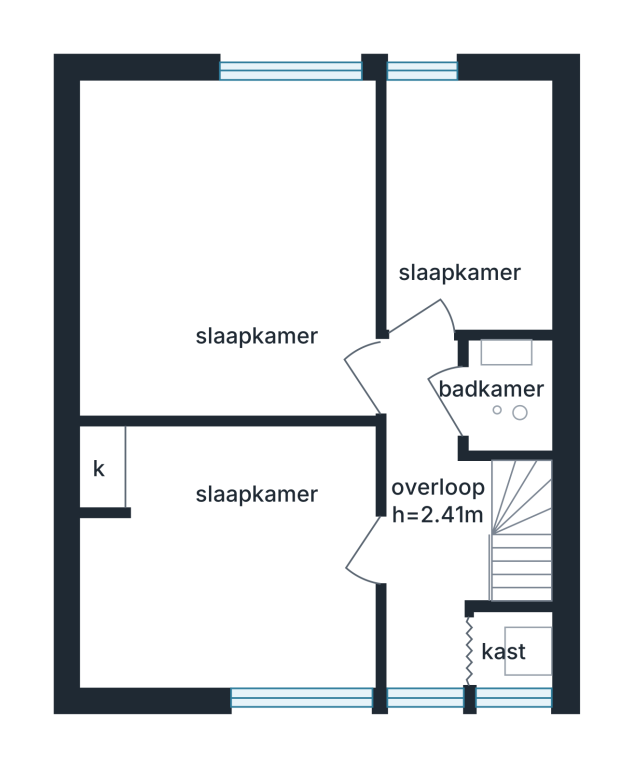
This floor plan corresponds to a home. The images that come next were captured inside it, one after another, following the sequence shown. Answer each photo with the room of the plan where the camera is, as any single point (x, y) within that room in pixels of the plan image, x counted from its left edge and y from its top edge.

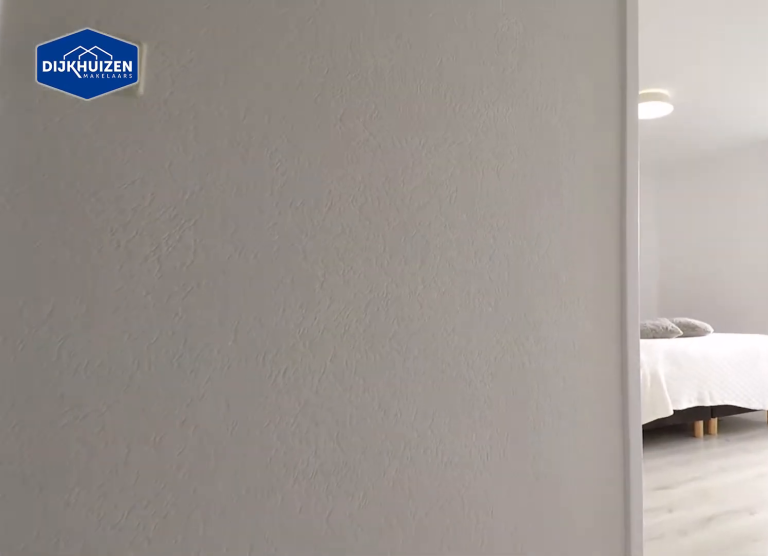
(429, 516)
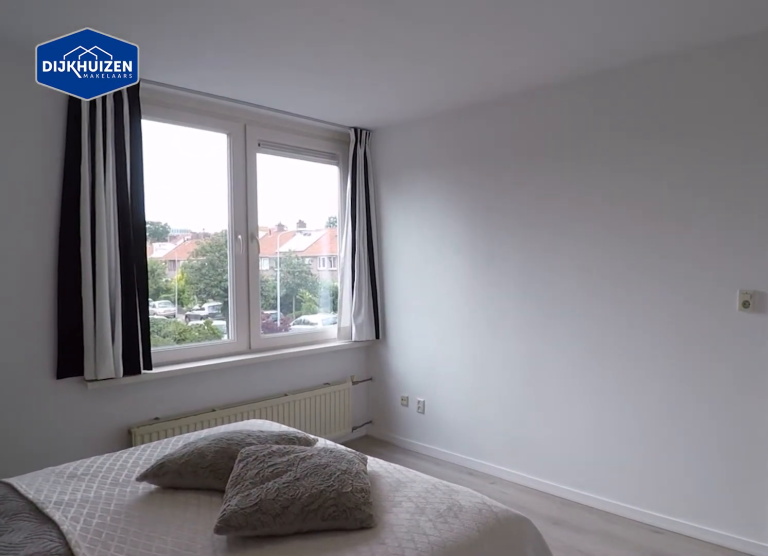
(273, 400)
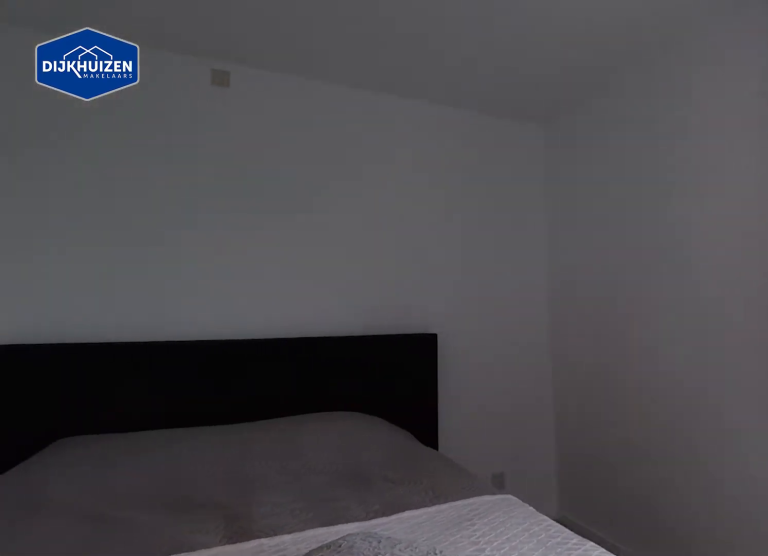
(273, 400)
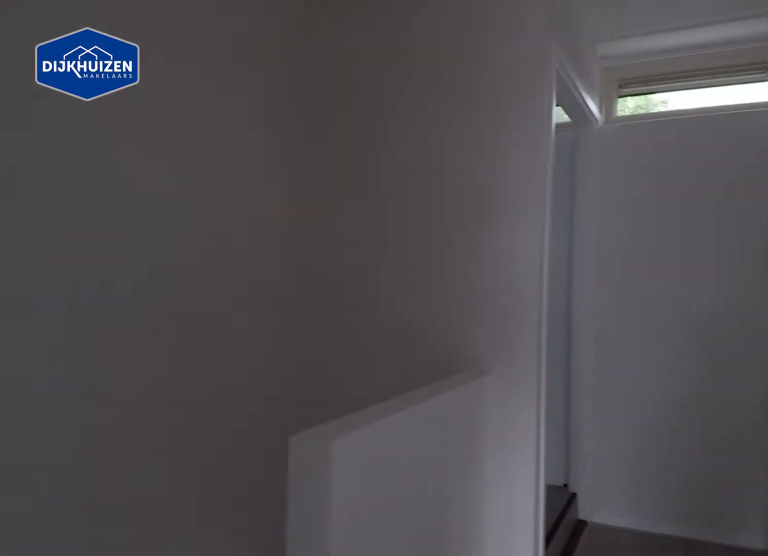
(429, 516)
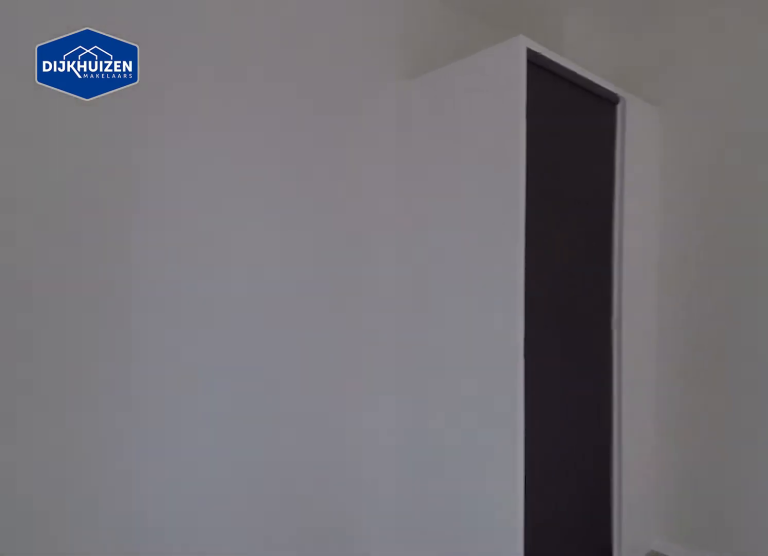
(270, 435)
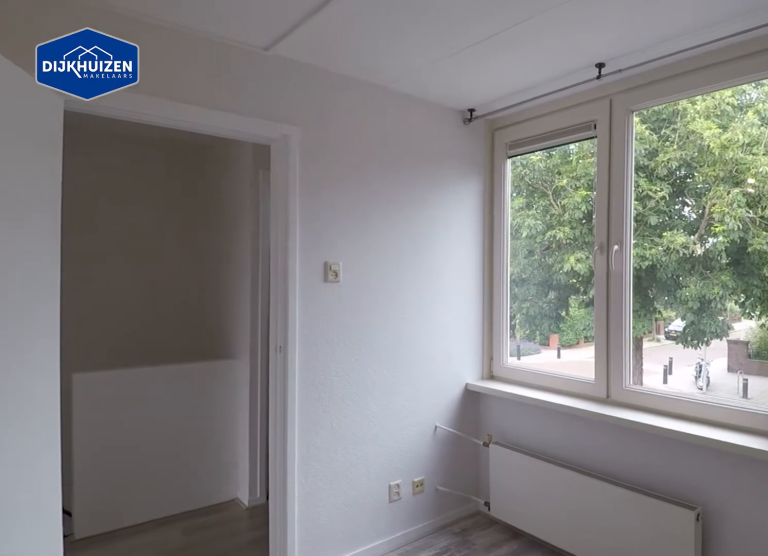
(270, 435)
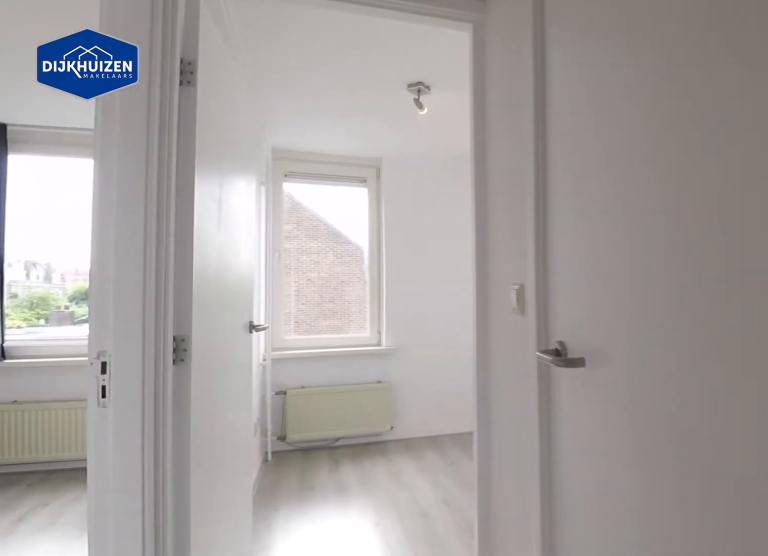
(429, 516)
